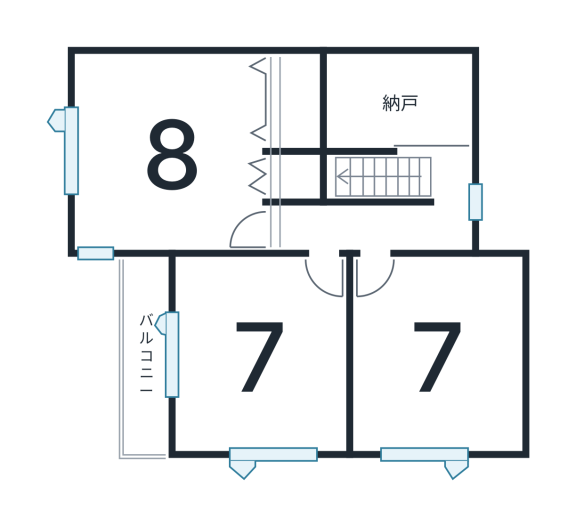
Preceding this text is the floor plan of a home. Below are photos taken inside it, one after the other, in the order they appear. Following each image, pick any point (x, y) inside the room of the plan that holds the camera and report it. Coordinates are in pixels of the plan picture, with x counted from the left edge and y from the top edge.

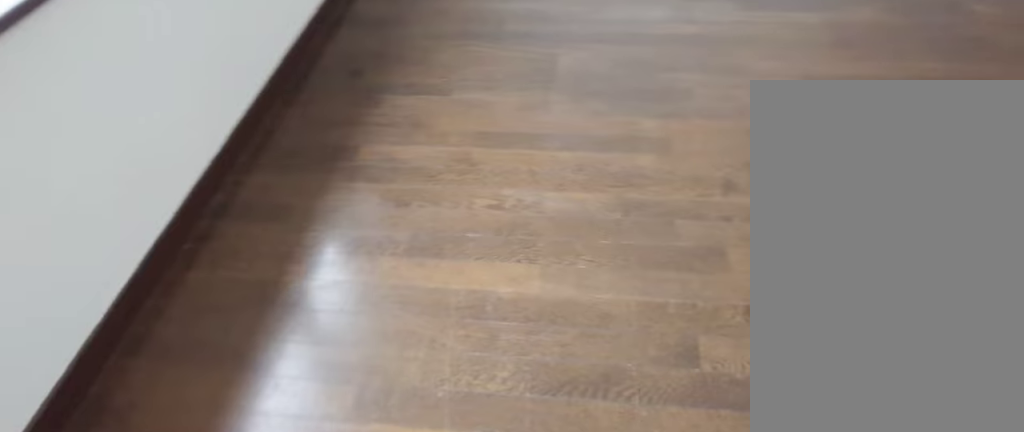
(170, 160)
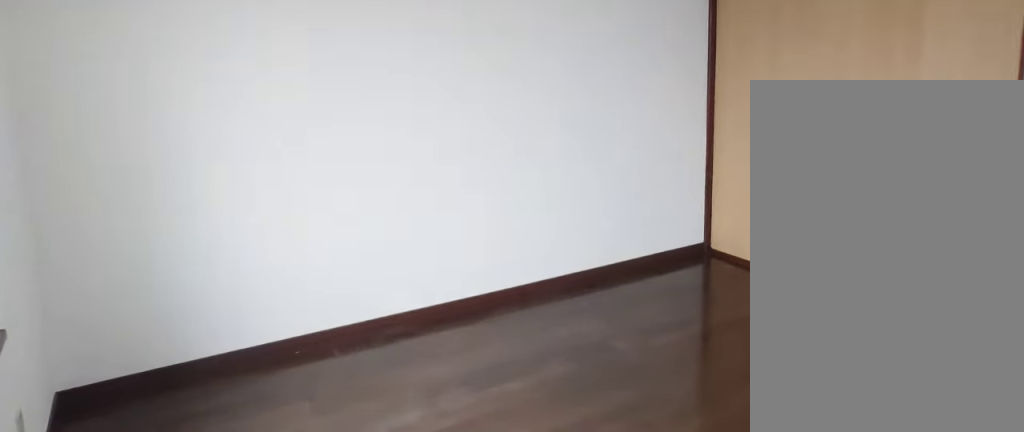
(170, 160)
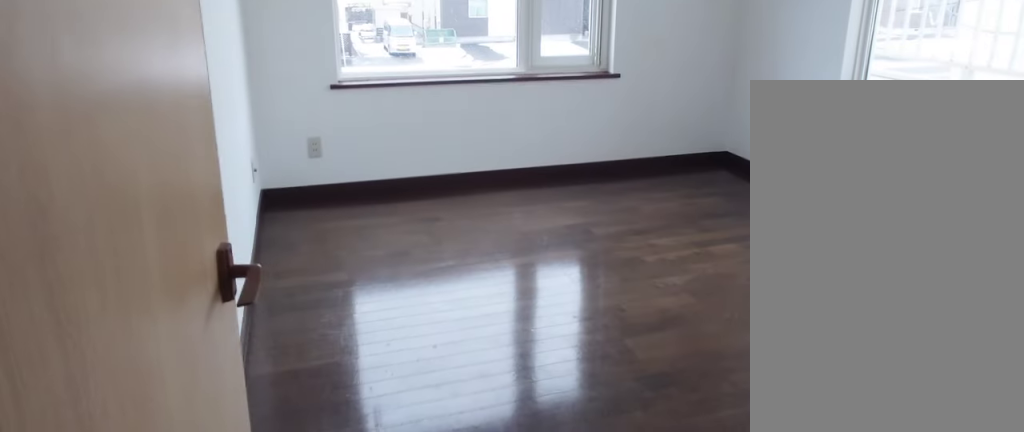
(256, 367)
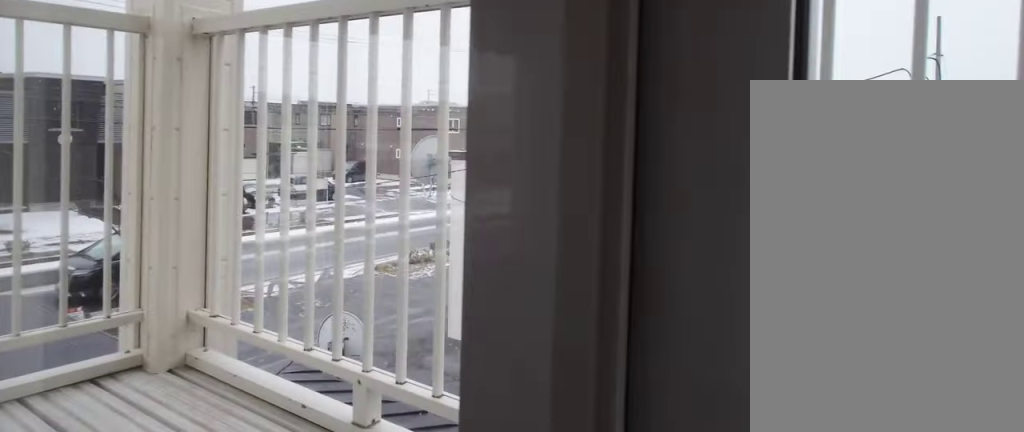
(145, 367)
